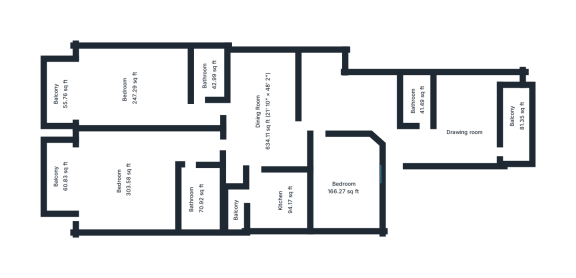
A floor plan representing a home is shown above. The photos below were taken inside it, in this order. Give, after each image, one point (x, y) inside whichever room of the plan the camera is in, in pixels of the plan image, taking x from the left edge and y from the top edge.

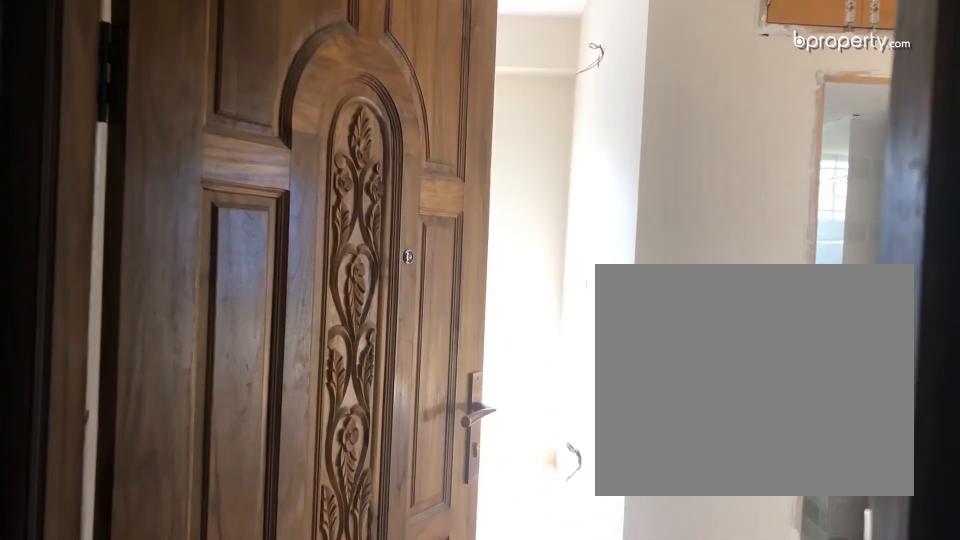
(453, 154)
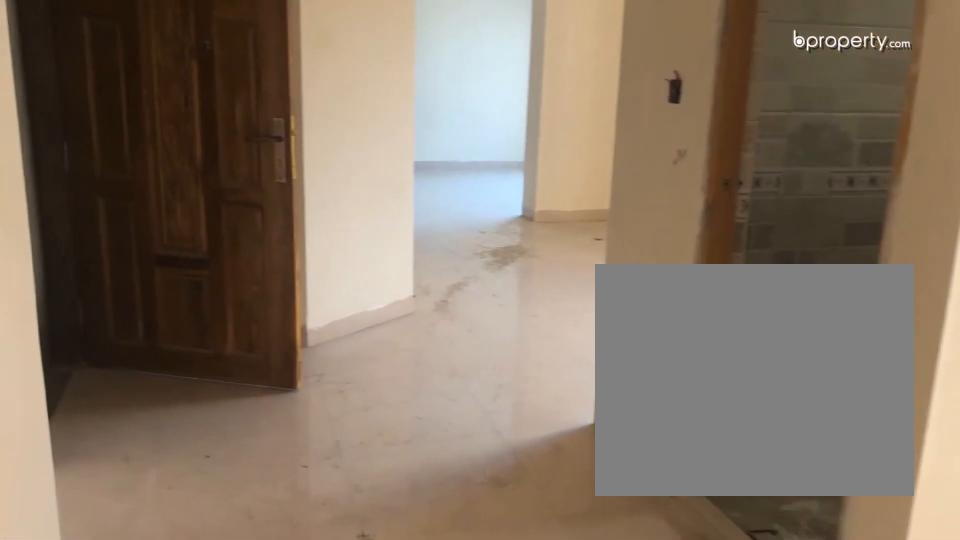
(453, 154)
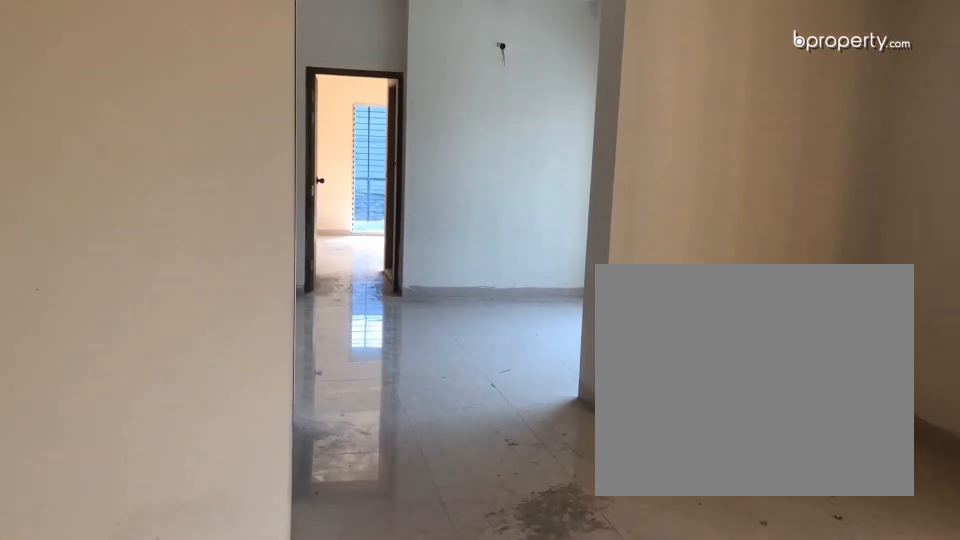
(352, 100)
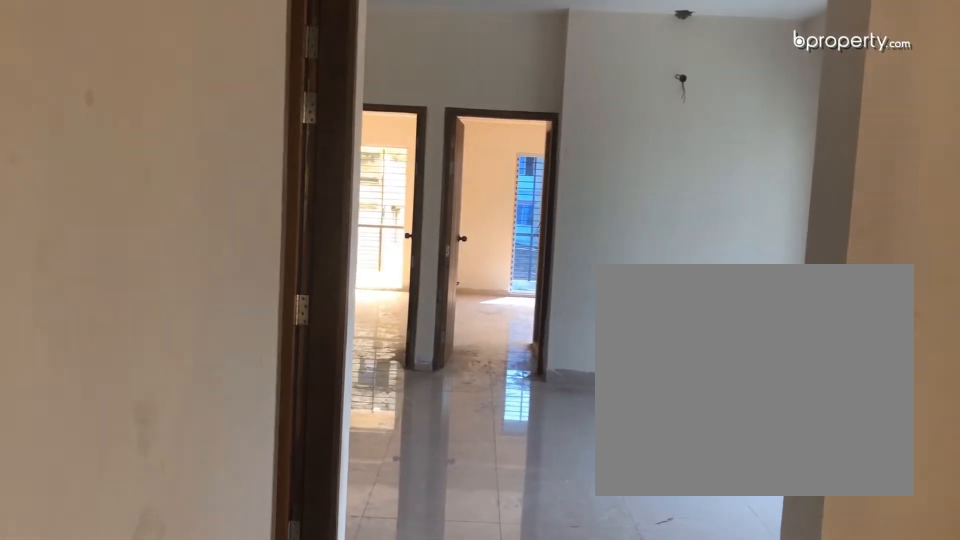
(260, 112)
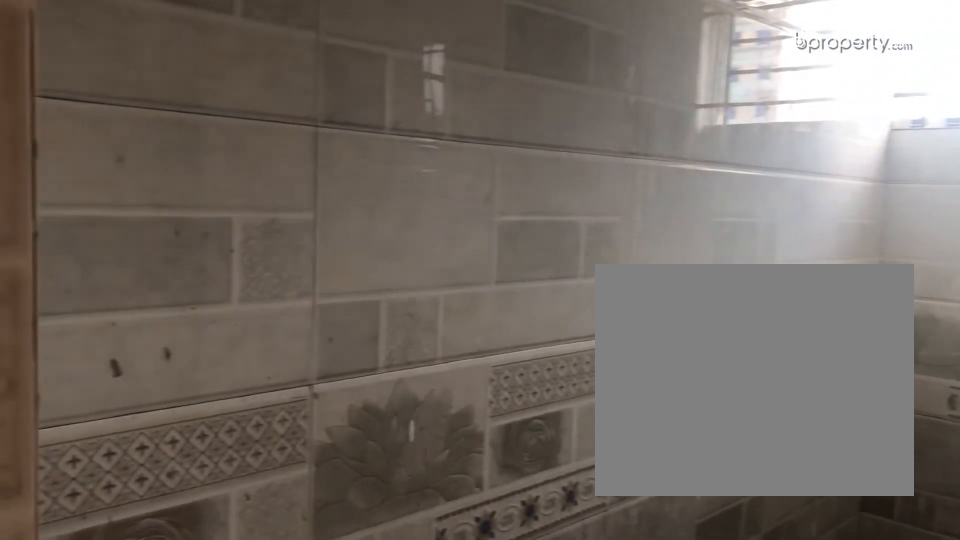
(418, 99)
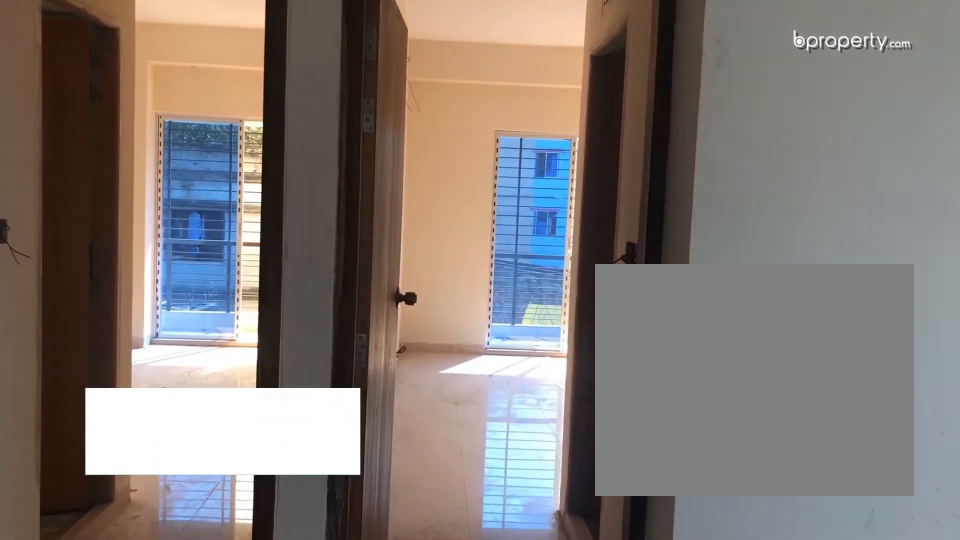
(245, 108)
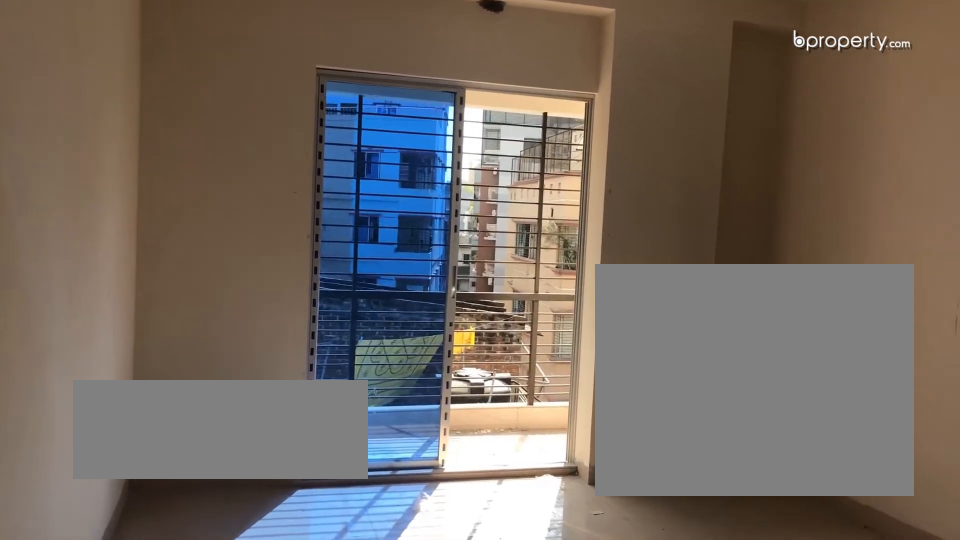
(128, 92)
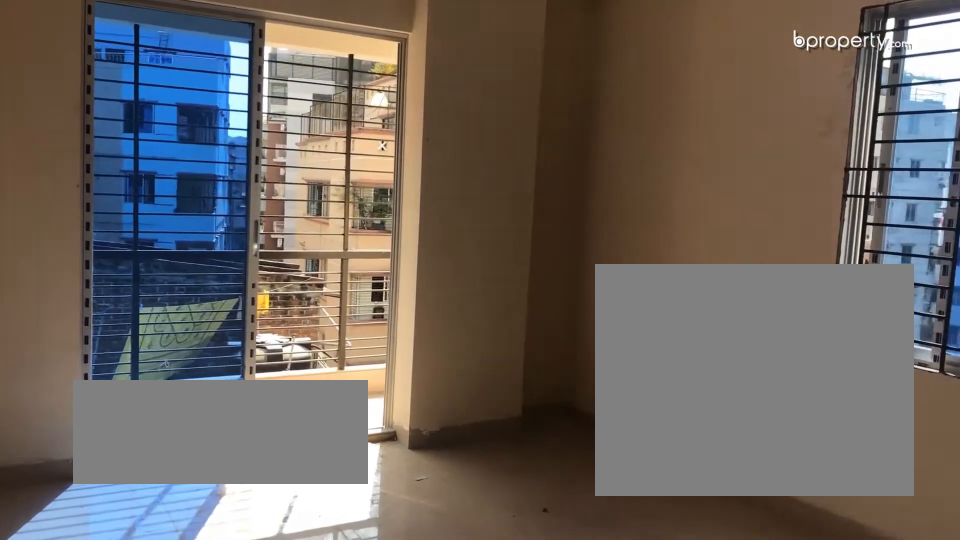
(128, 92)
